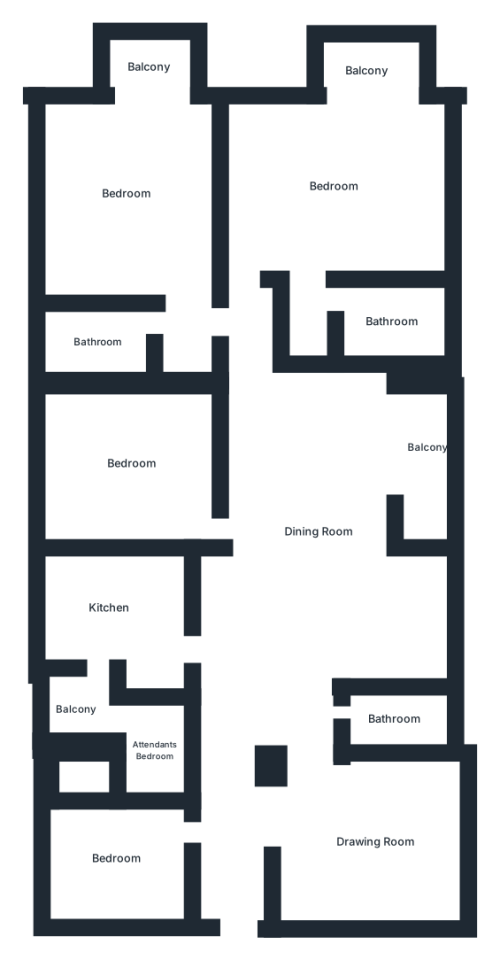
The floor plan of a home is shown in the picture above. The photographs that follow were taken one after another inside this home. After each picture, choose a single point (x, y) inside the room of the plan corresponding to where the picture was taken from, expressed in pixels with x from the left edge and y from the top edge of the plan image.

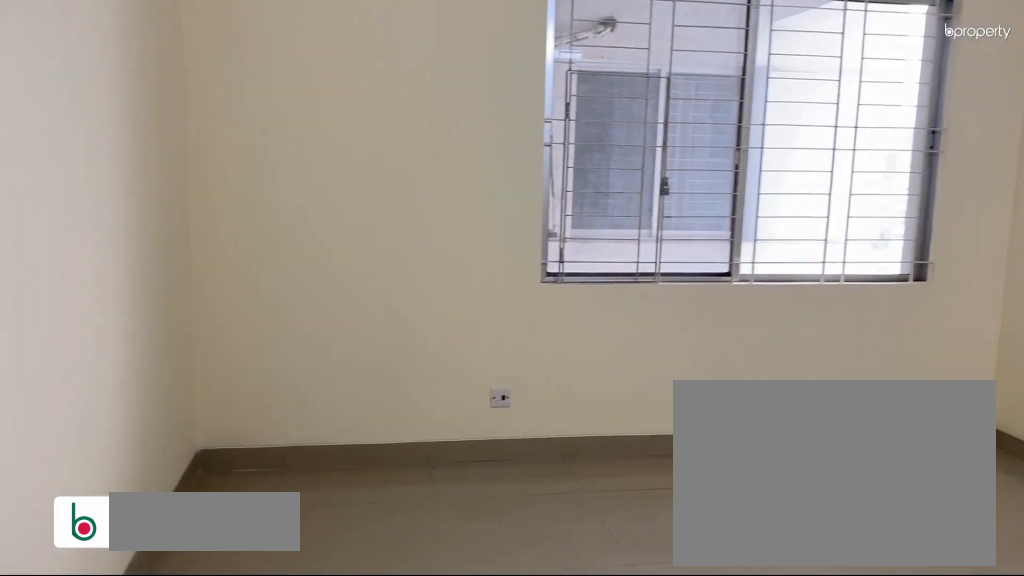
(132, 464)
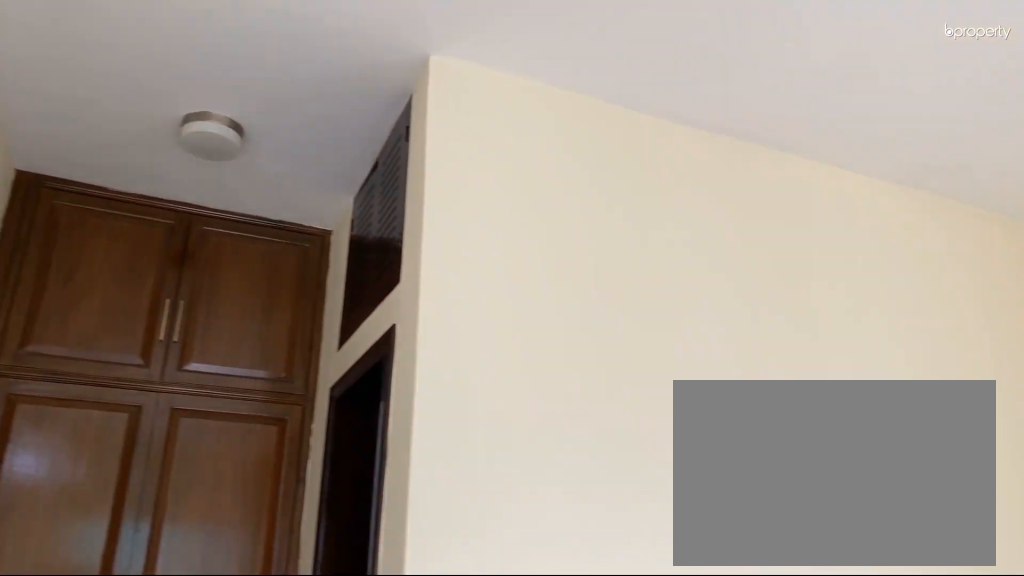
(125, 200)
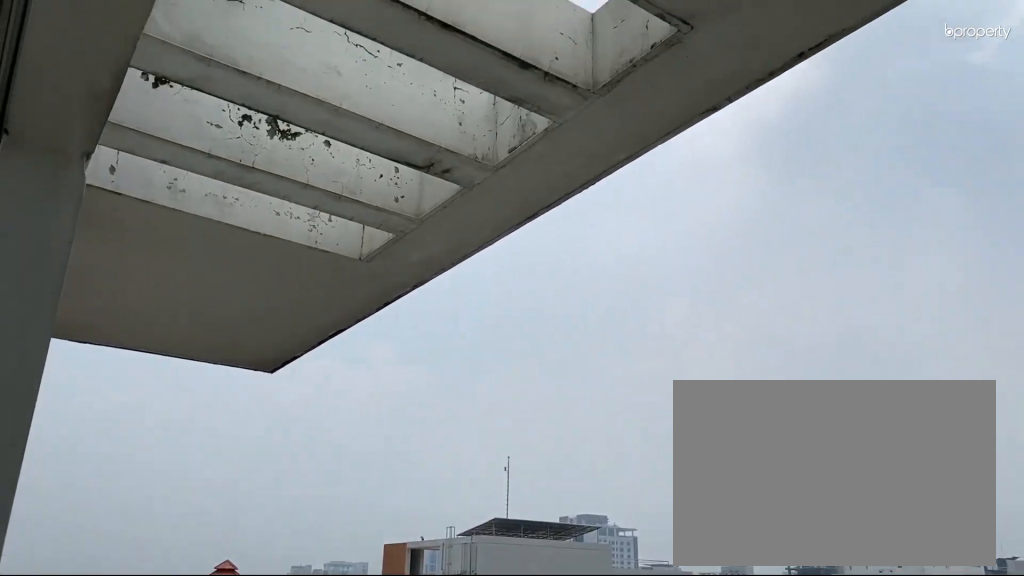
(150, 67)
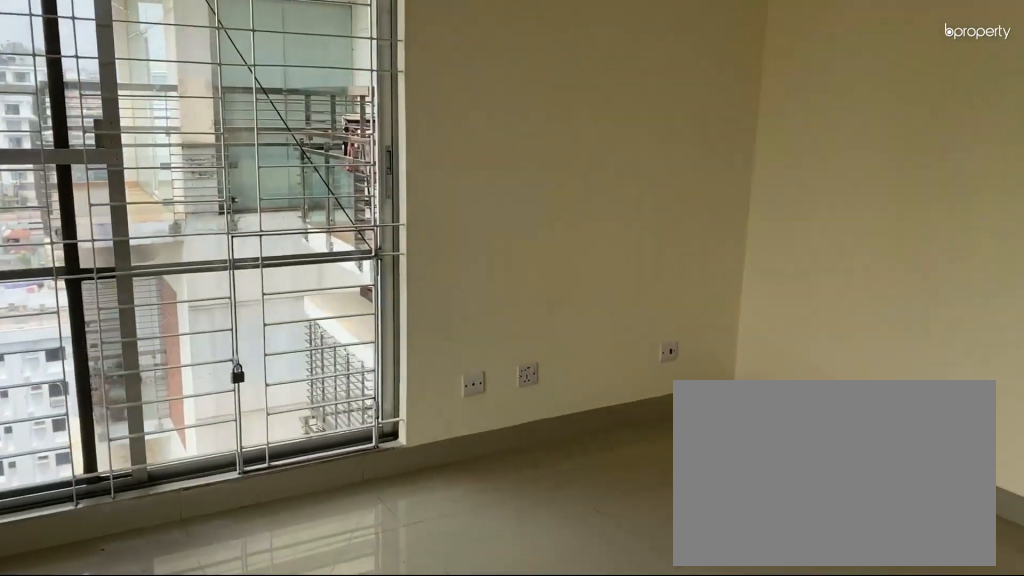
(333, 186)
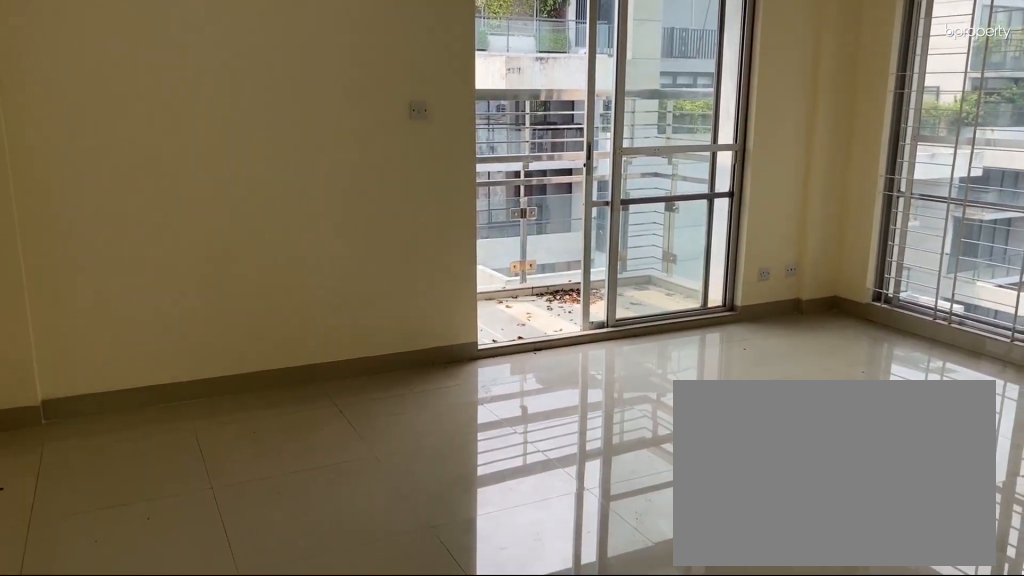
(333, 186)
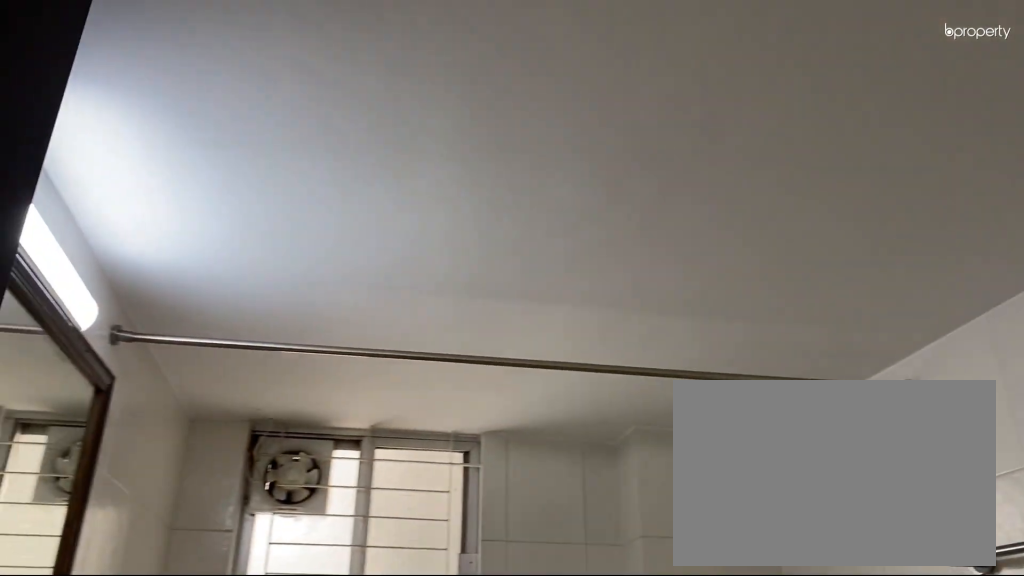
(389, 321)
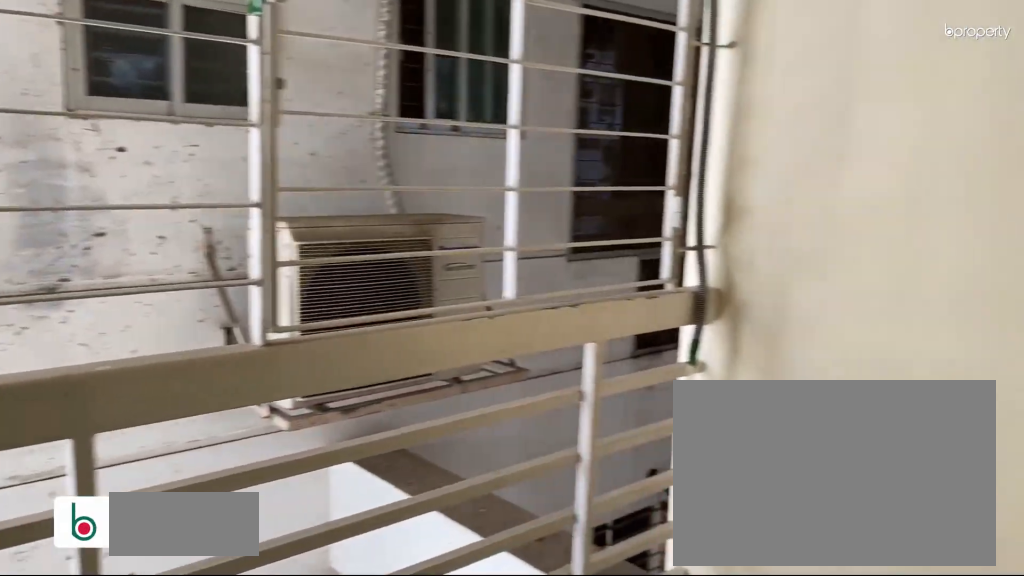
(424, 446)
